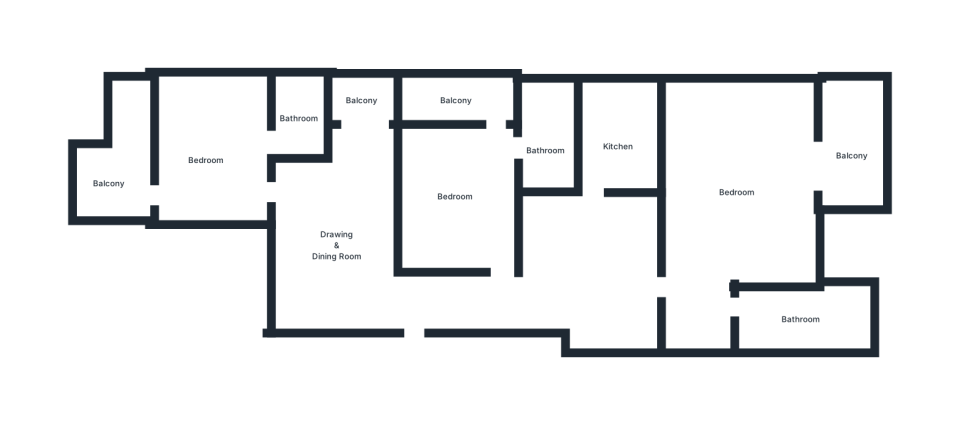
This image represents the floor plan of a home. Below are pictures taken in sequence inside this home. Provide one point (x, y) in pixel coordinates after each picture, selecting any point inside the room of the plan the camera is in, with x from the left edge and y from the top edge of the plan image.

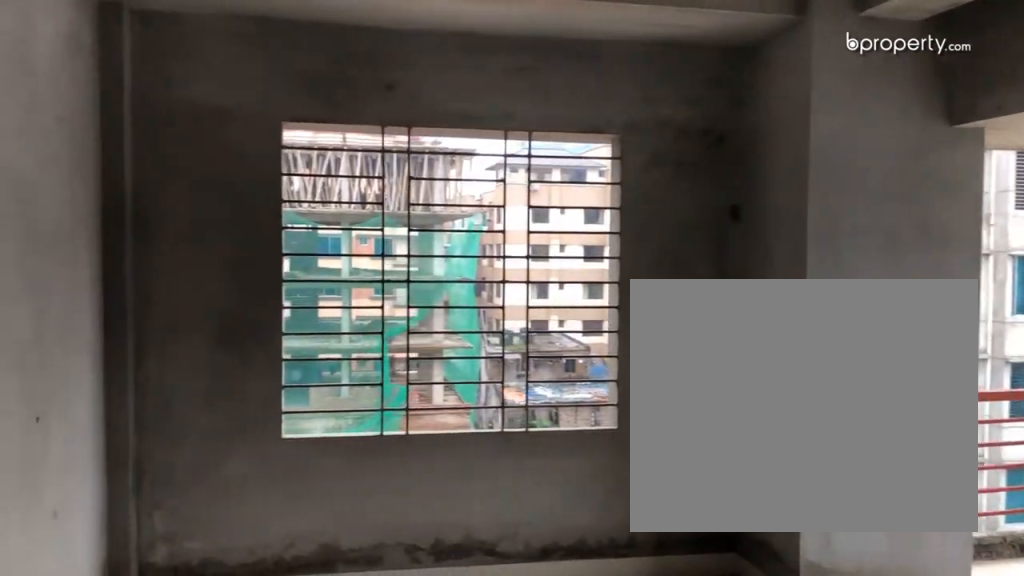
(739, 193)
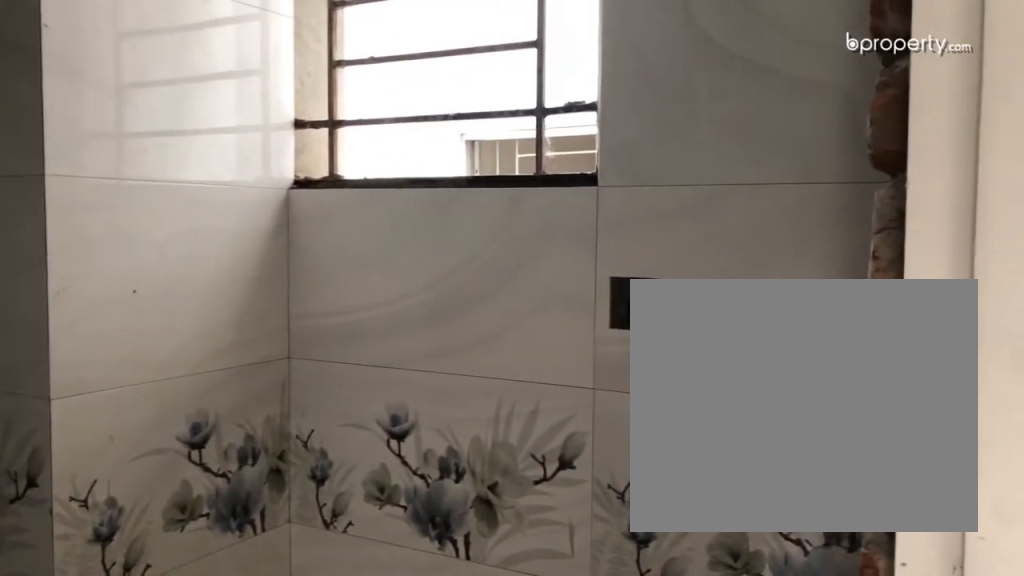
(799, 320)
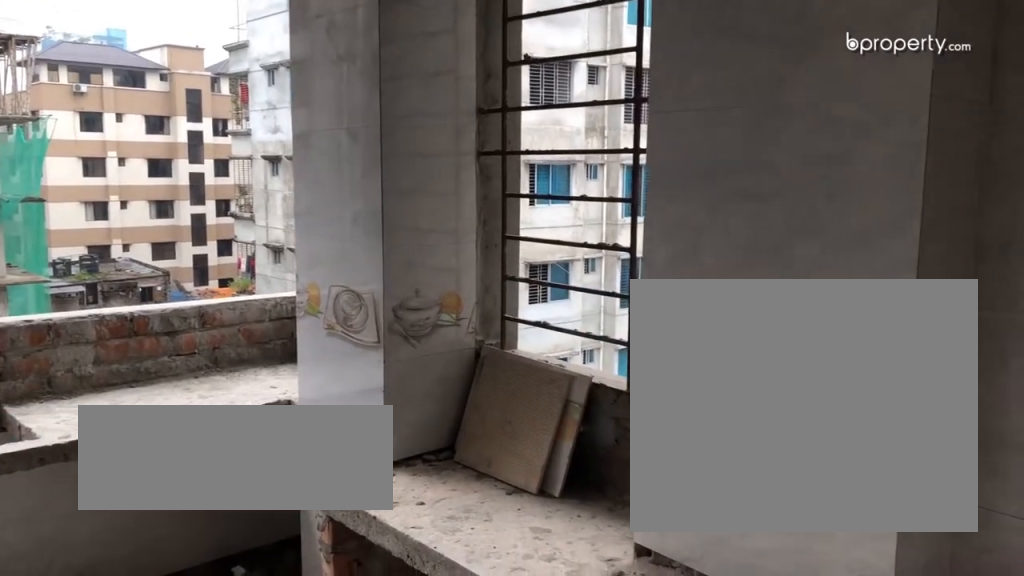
(617, 148)
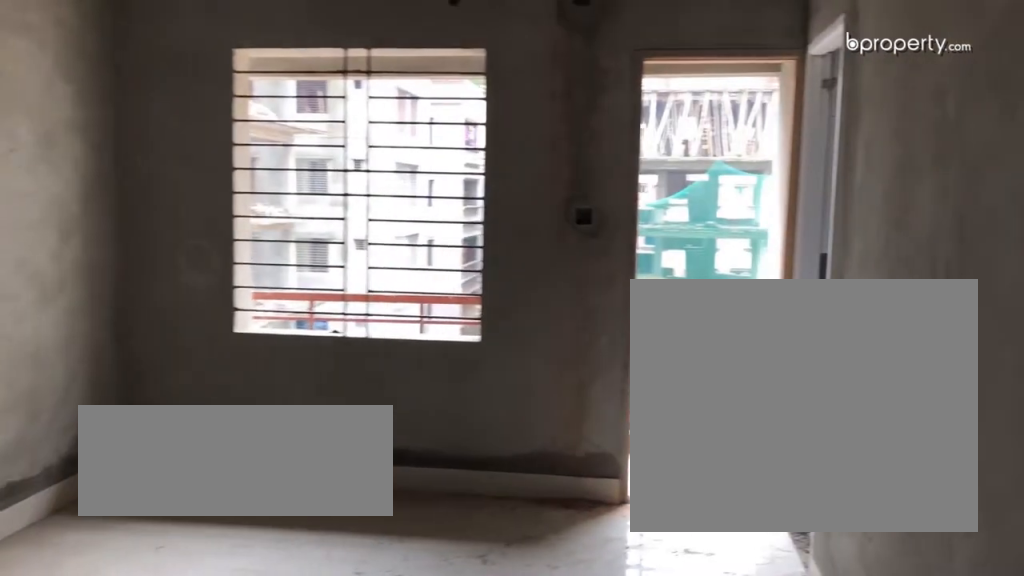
(458, 197)
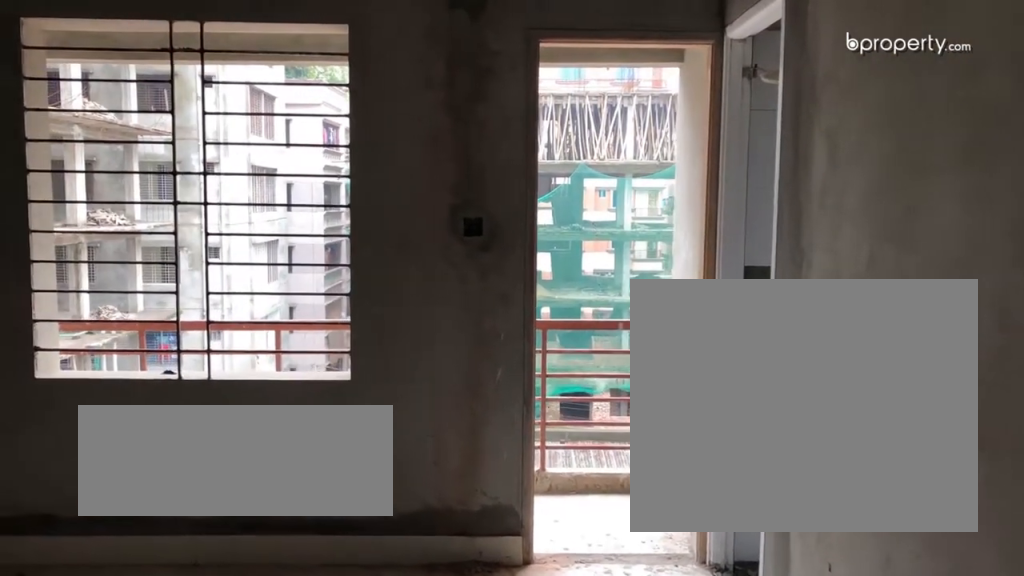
(458, 197)
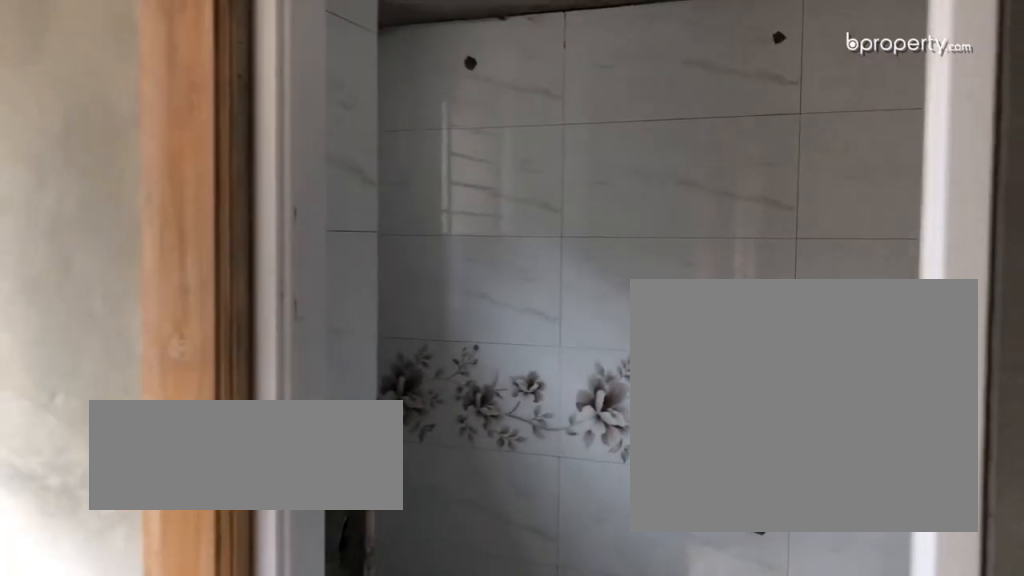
(545, 148)
